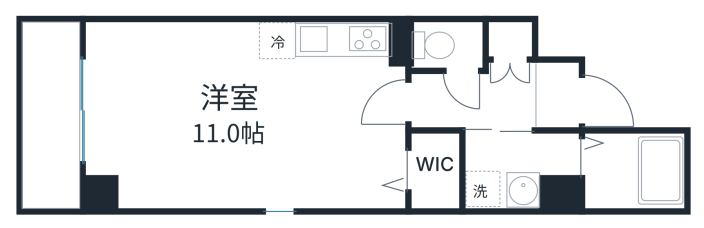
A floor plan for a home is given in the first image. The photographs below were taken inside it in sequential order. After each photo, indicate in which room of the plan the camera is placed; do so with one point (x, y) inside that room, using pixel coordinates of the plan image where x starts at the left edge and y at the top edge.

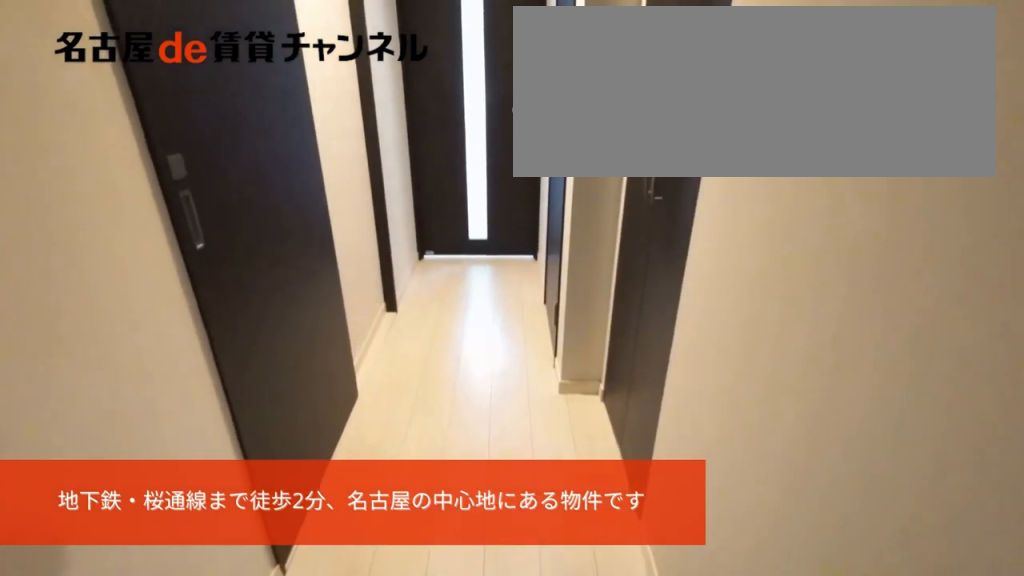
(557, 96)
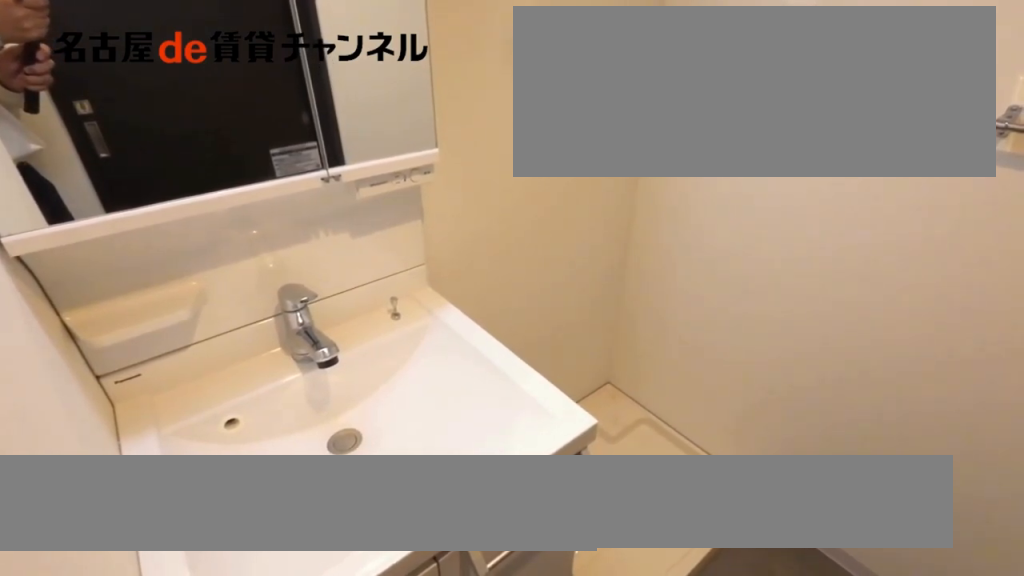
(521, 167)
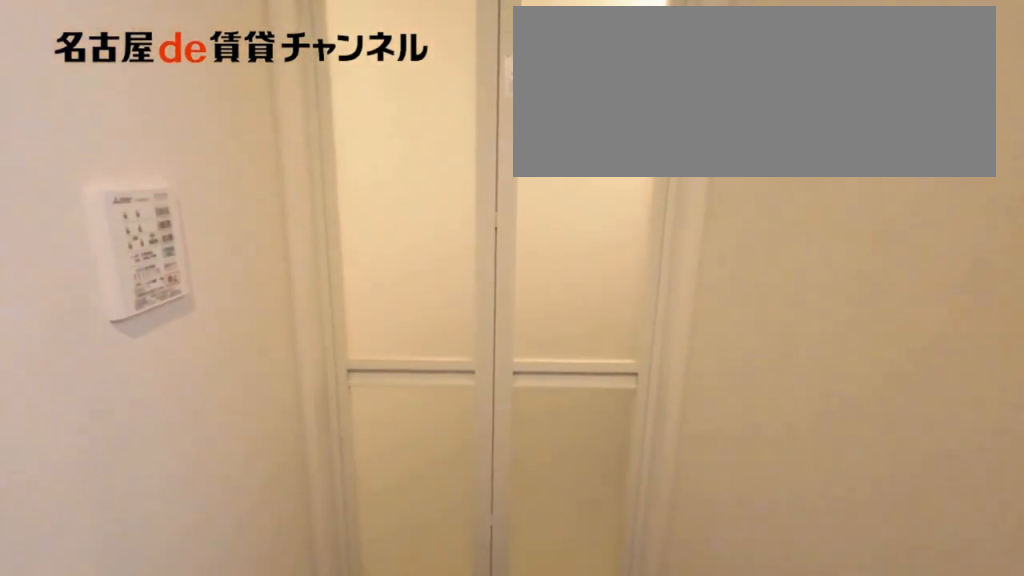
(521, 167)
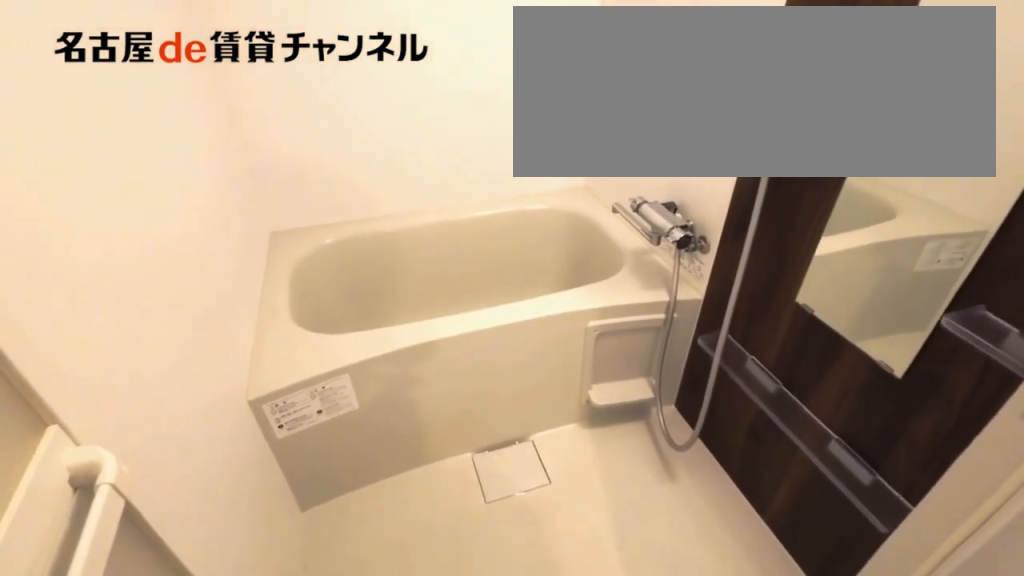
(632, 169)
